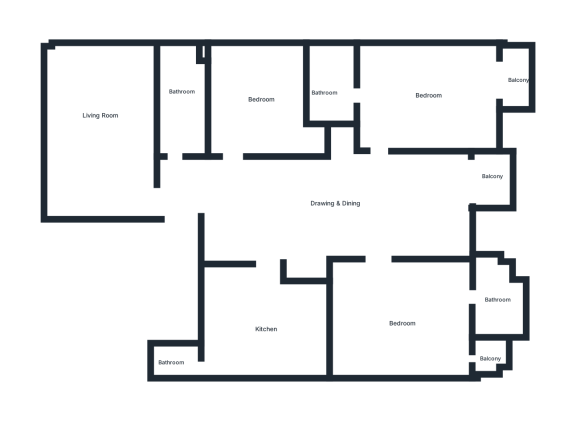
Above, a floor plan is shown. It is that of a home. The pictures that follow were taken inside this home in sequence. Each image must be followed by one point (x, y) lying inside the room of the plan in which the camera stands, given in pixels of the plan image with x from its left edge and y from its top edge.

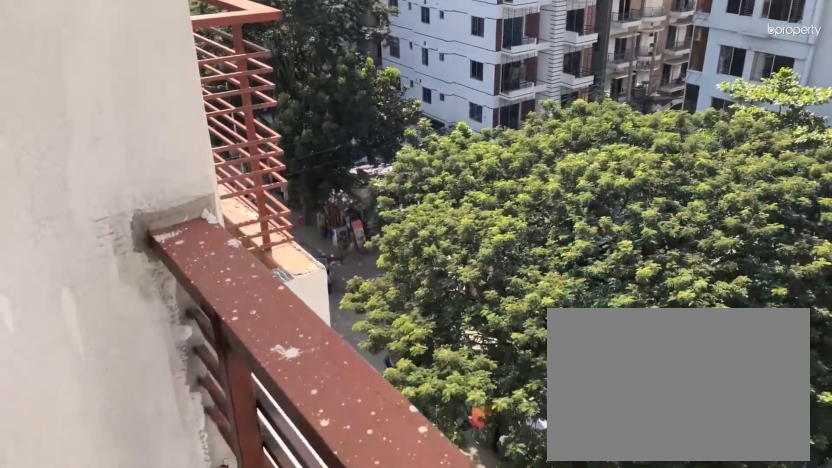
(492, 180)
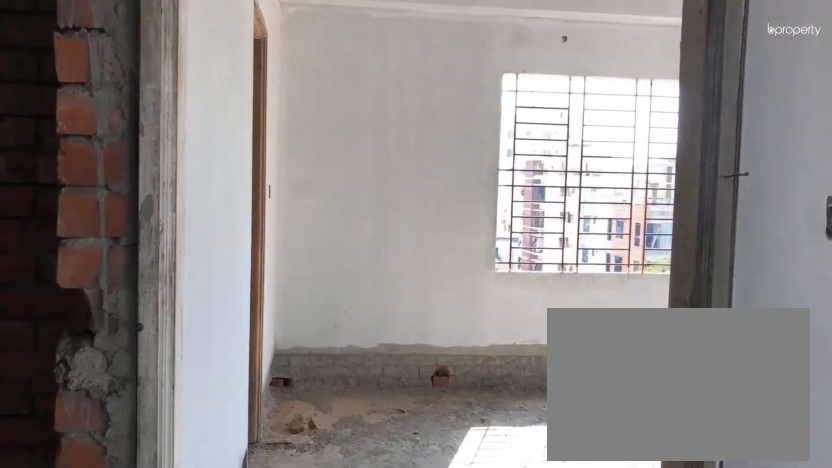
(376, 160)
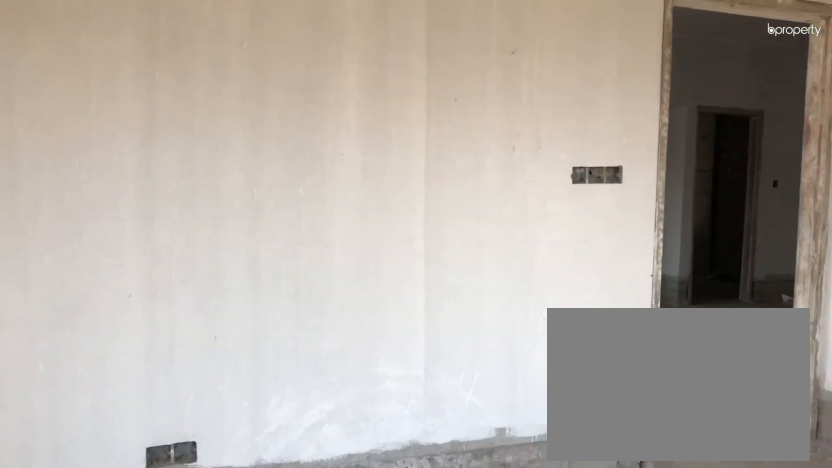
(422, 93)
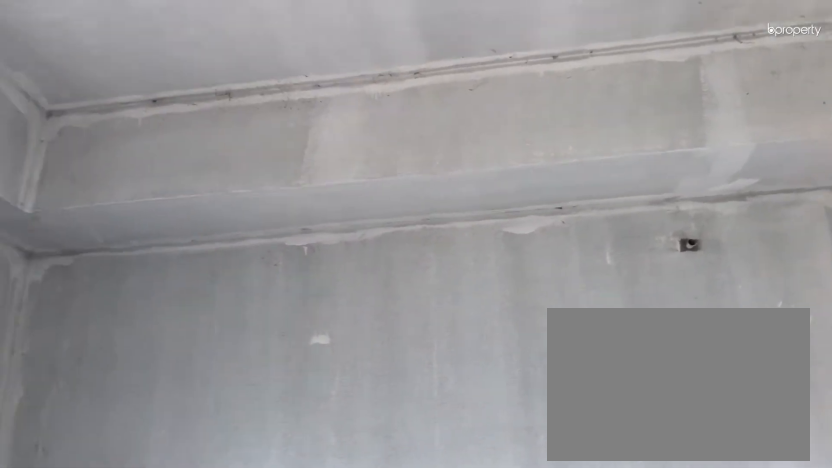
(422, 93)
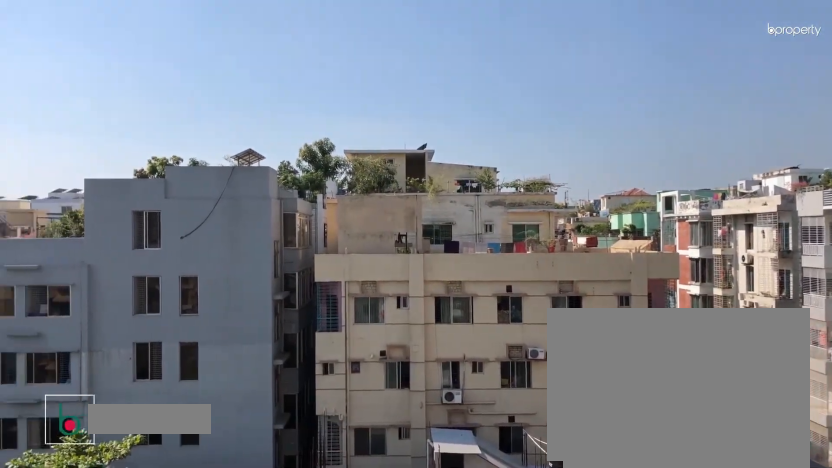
(517, 77)
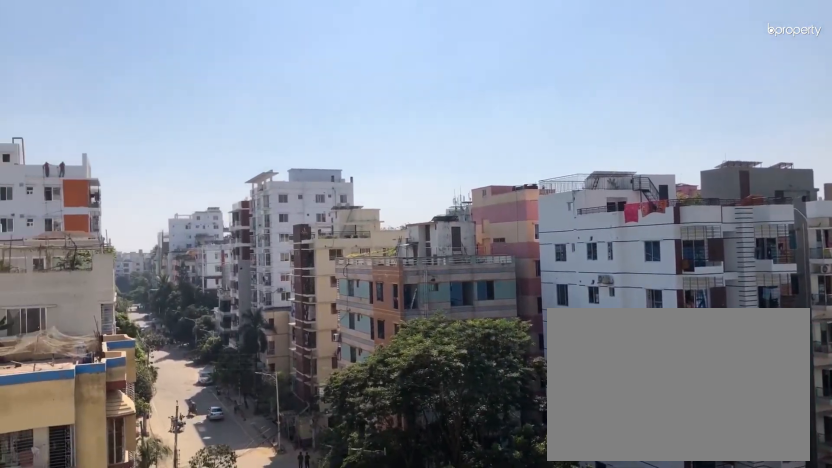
(517, 77)
